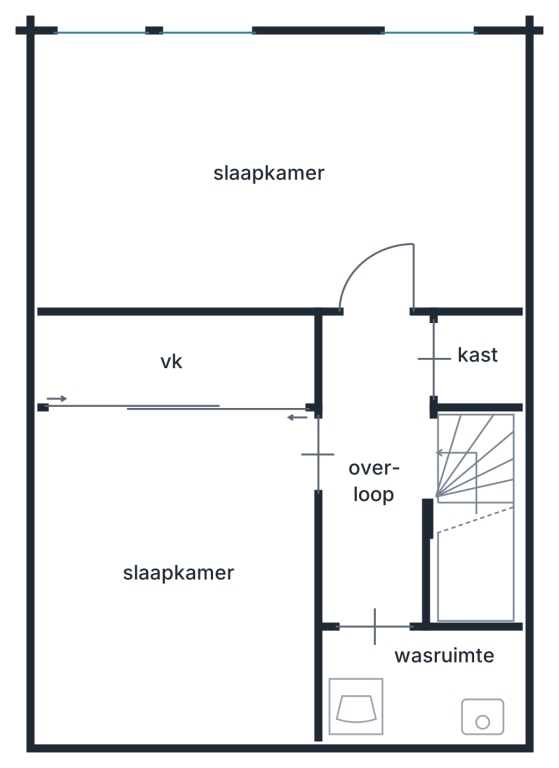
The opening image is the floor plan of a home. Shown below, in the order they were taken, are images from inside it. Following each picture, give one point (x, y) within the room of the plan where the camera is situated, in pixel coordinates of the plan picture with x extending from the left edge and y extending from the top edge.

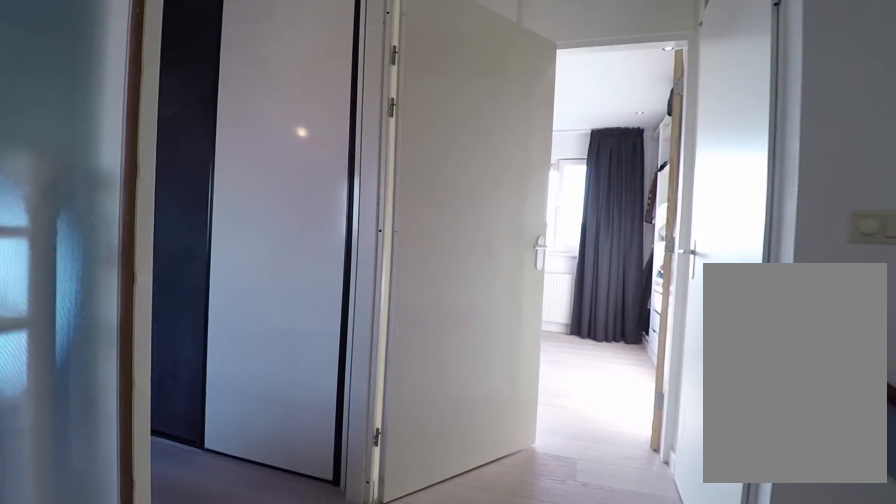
(373, 466)
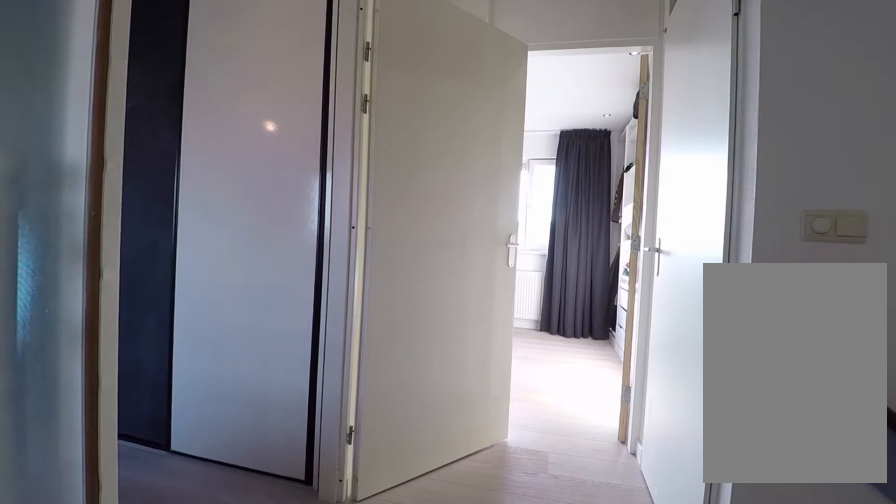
(373, 466)
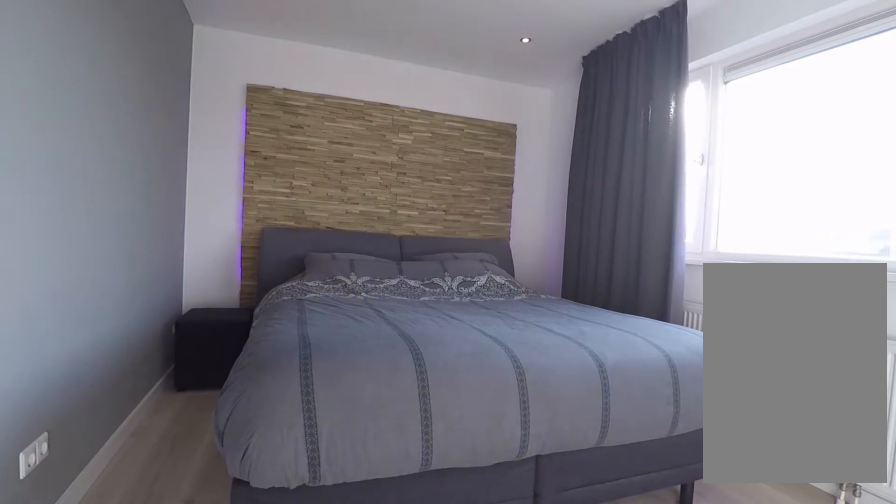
(282, 175)
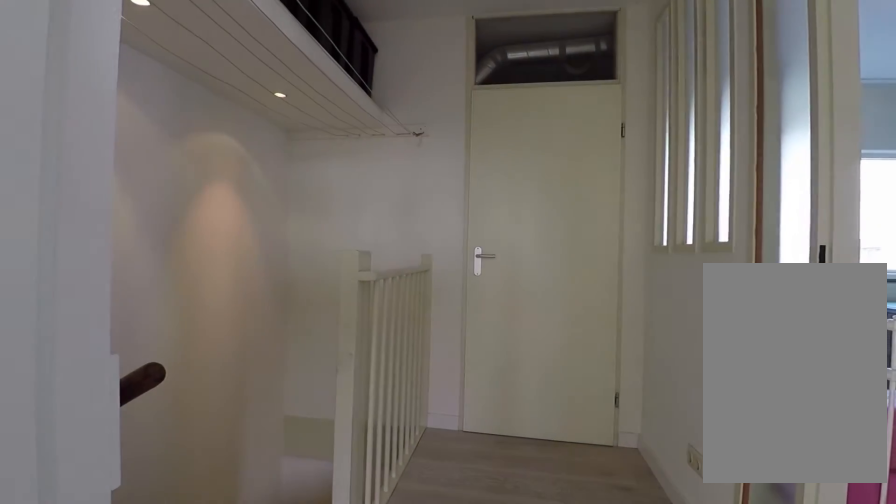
(373, 466)
